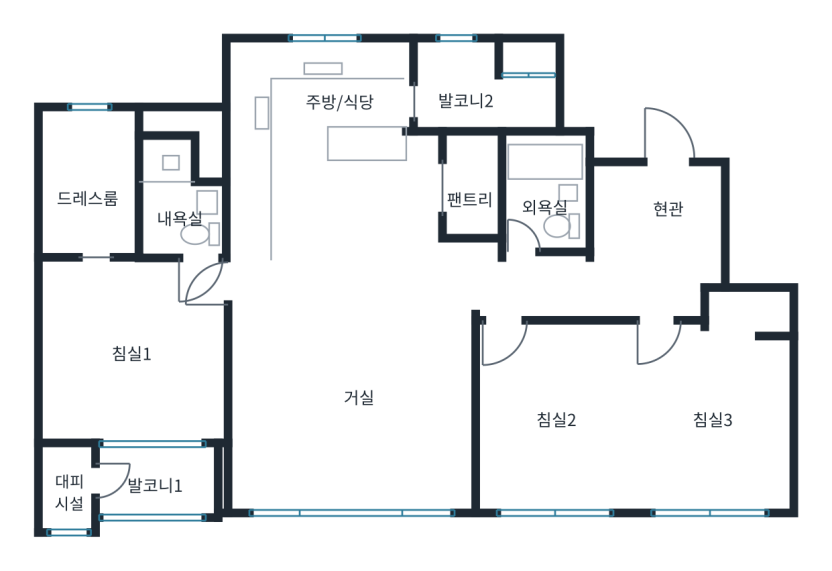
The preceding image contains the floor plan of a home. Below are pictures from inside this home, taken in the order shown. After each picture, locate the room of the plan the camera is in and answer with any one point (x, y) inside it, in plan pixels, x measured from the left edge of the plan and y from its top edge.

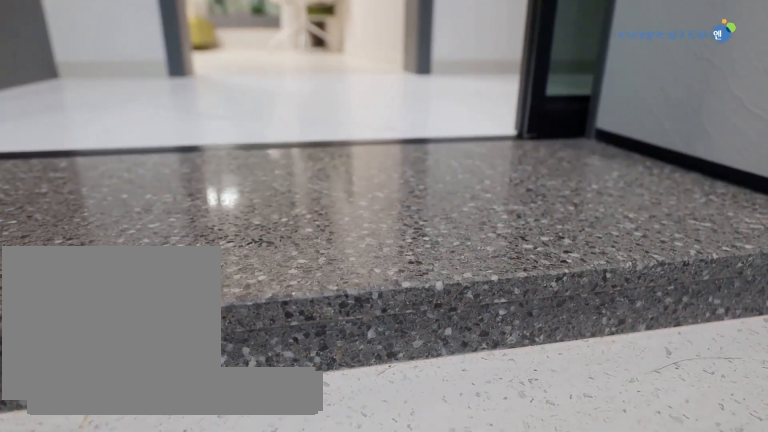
(657, 216)
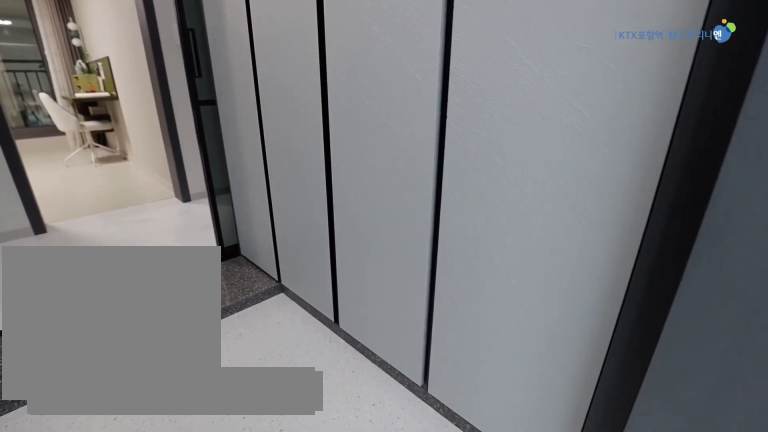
(655, 215)
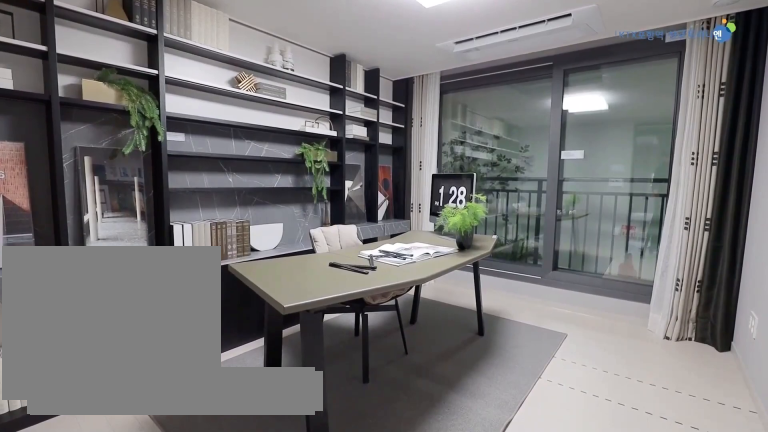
(558, 414)
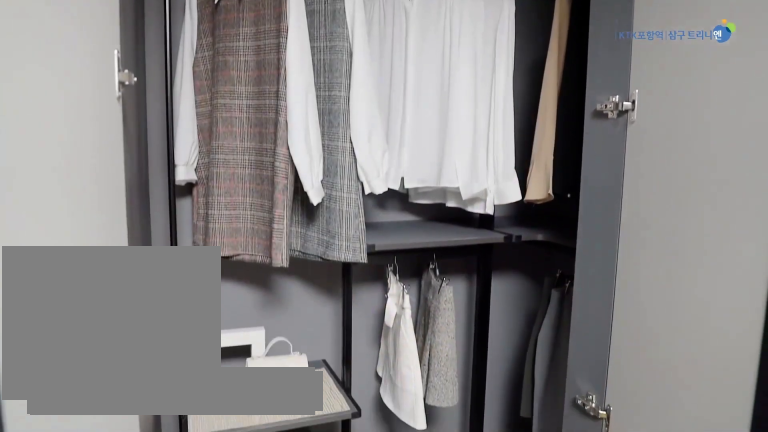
(714, 406)
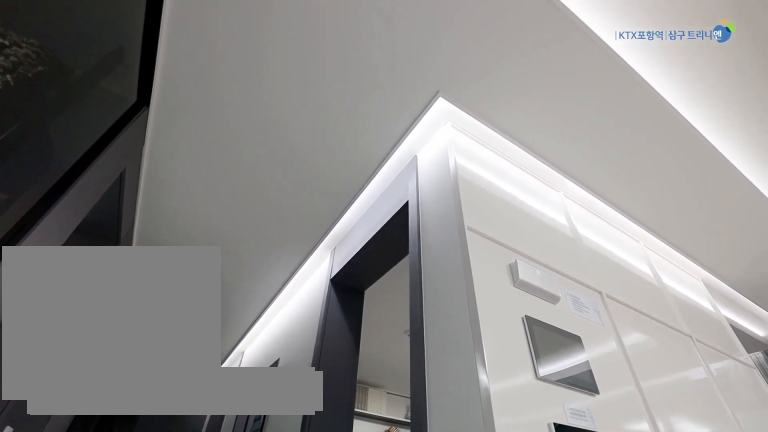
(583, 288)
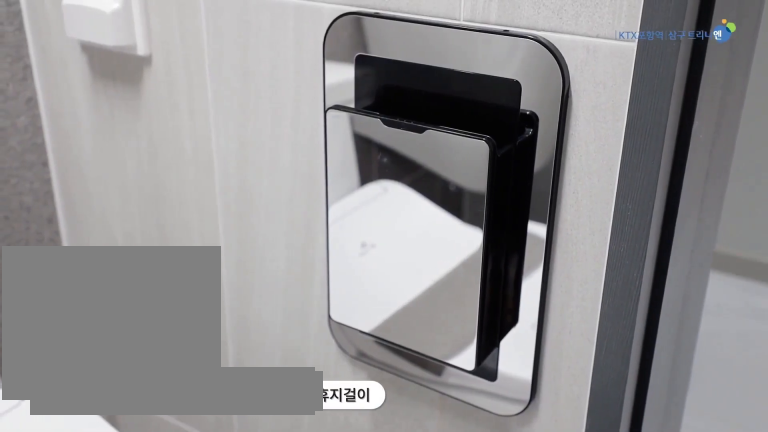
(544, 197)
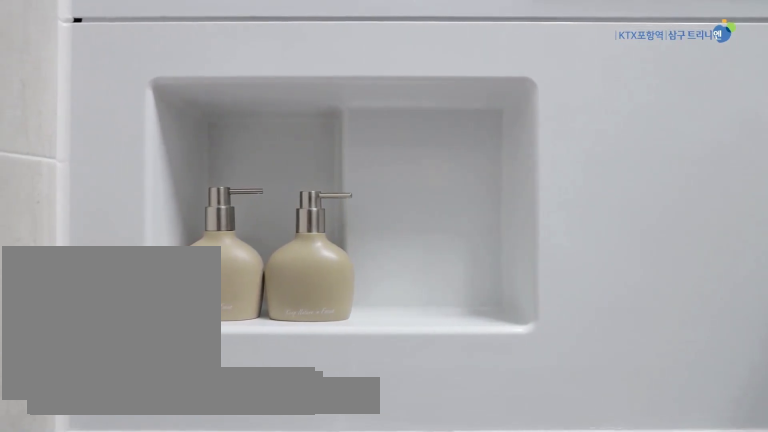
(544, 197)
